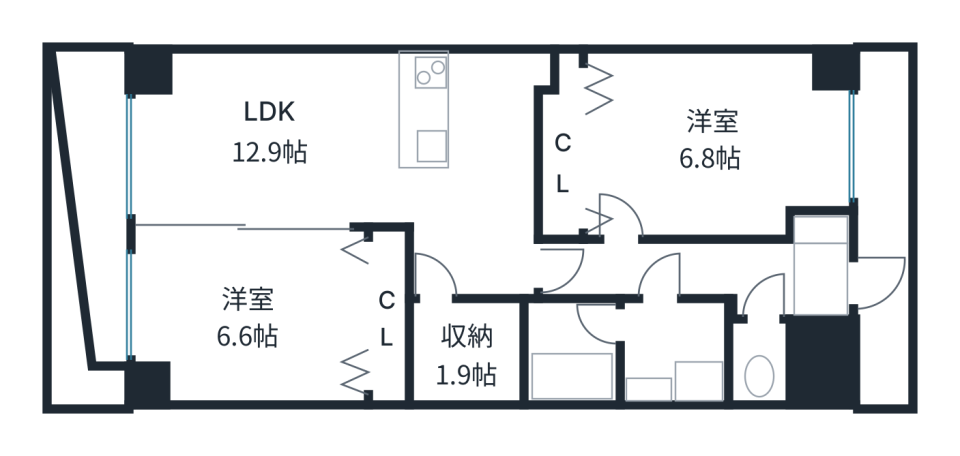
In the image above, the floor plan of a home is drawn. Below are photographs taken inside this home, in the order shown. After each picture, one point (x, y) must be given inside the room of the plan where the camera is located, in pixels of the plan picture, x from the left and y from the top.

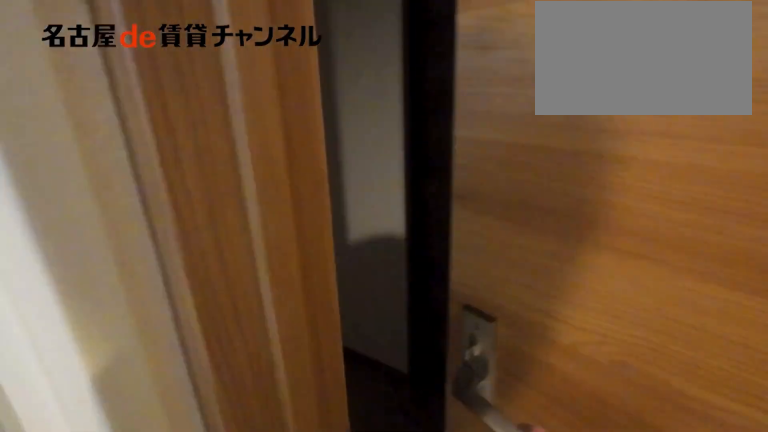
(674, 271)
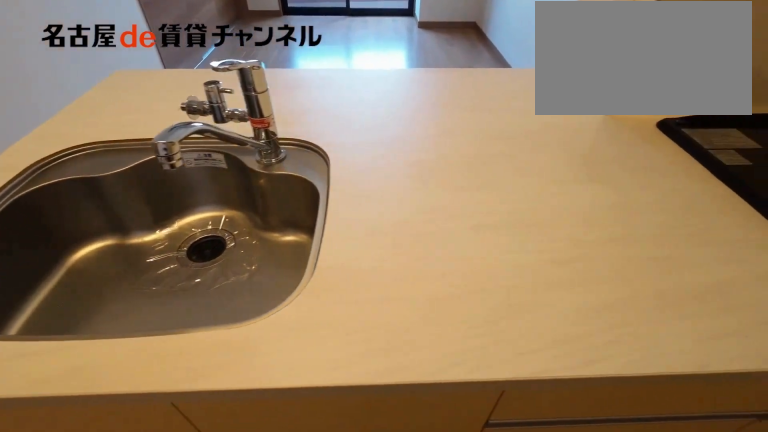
(477, 109)
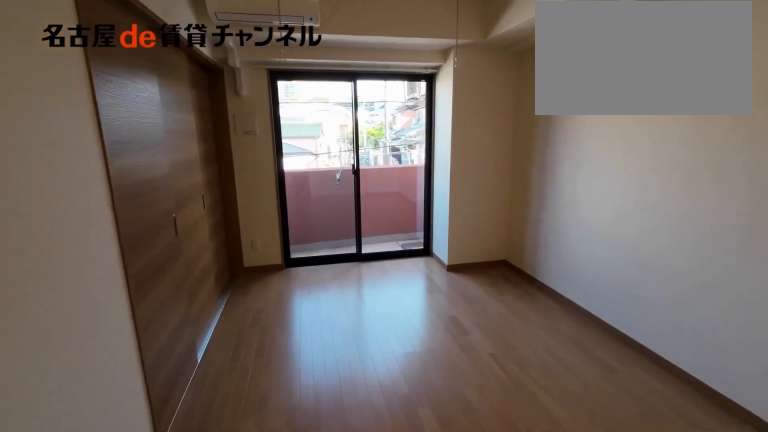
(353, 151)
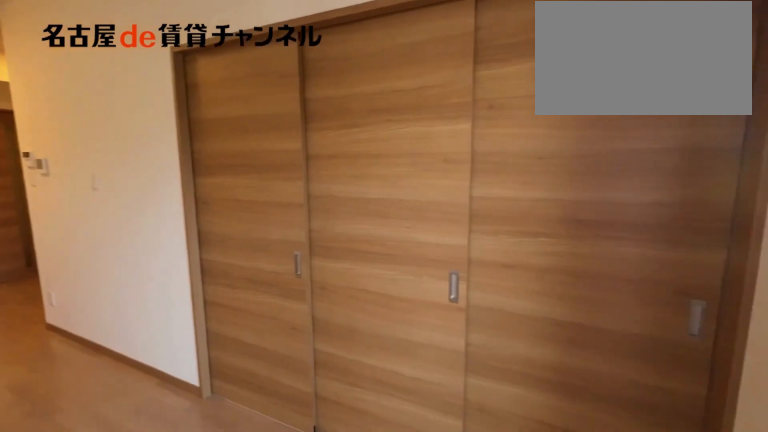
(353, 151)
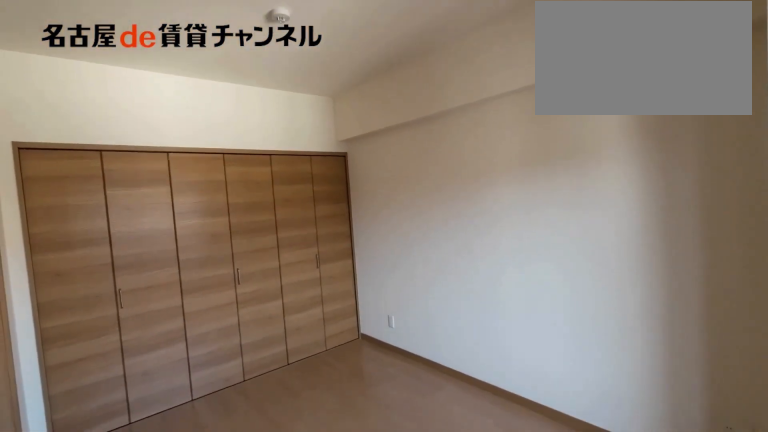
(253, 314)
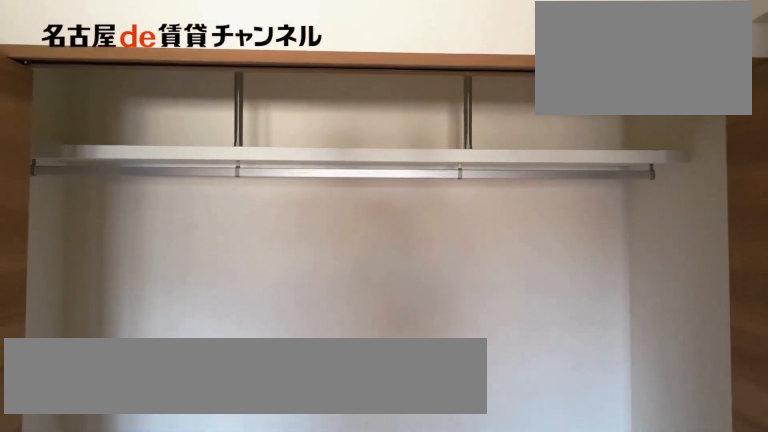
(387, 315)
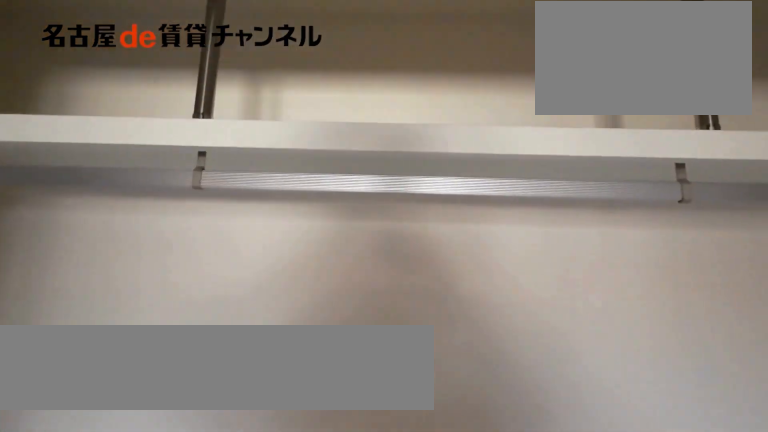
(387, 315)
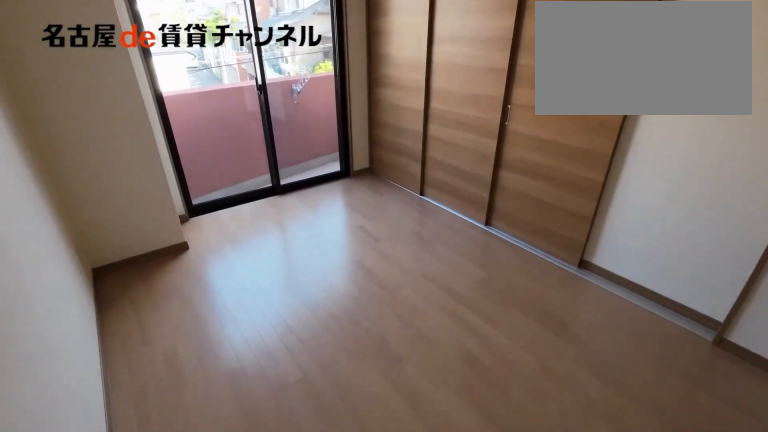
(253, 314)
